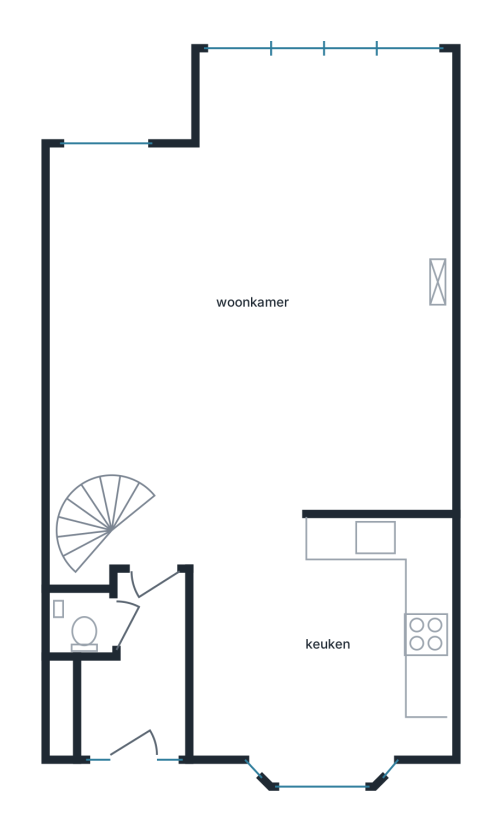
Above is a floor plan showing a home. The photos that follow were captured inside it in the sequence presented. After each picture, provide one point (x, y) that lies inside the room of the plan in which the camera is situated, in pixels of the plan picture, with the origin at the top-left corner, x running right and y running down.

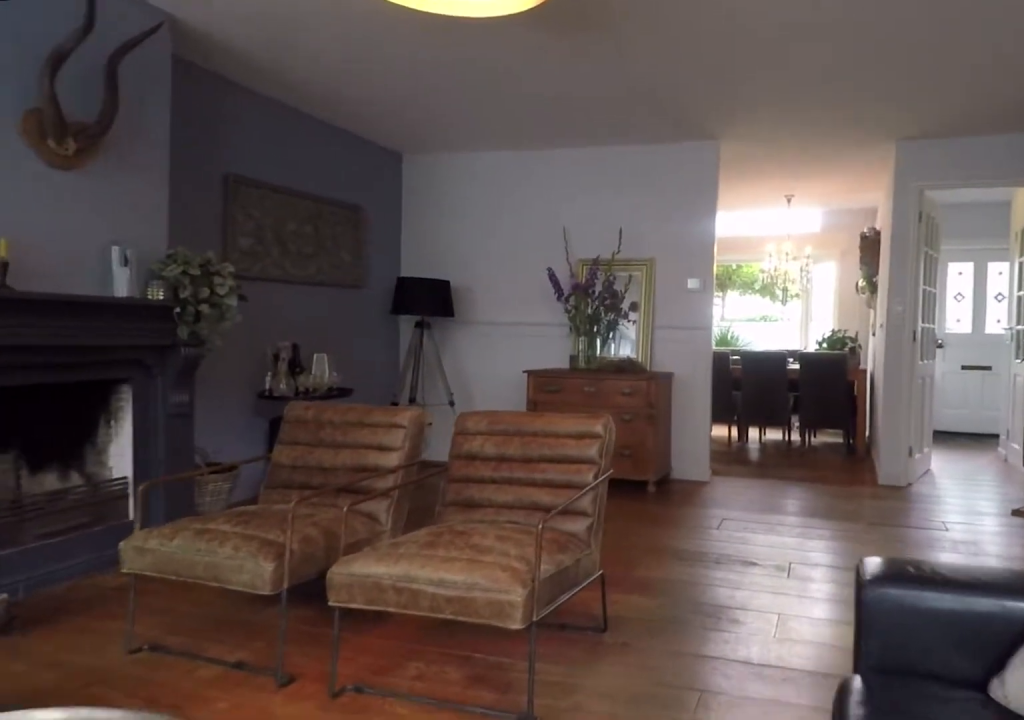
(259, 305)
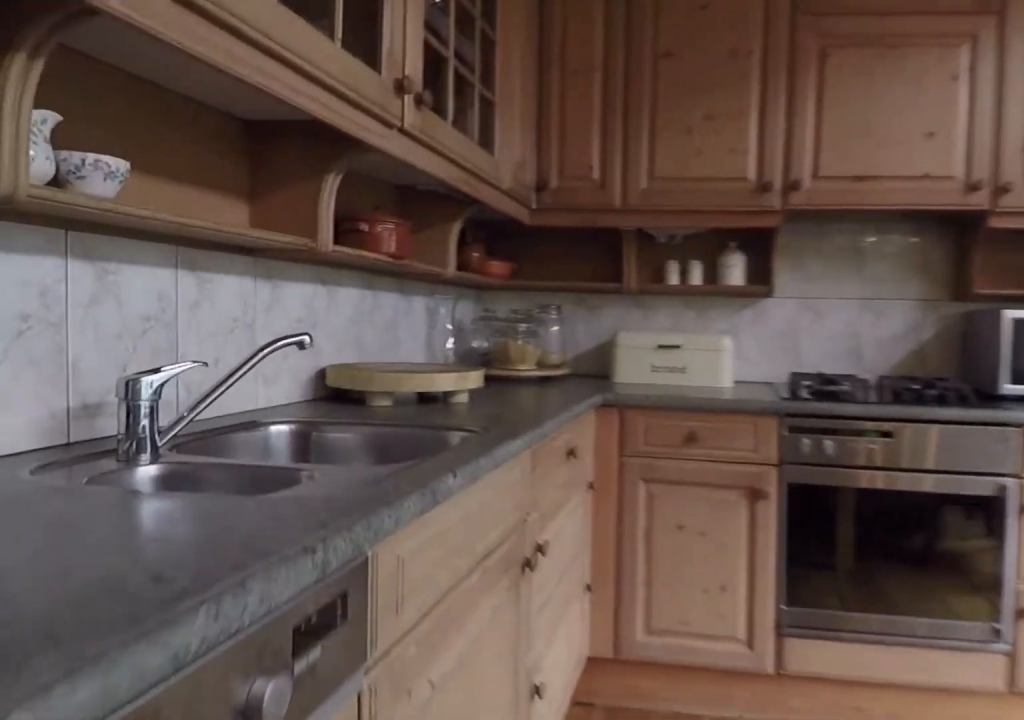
(361, 696)
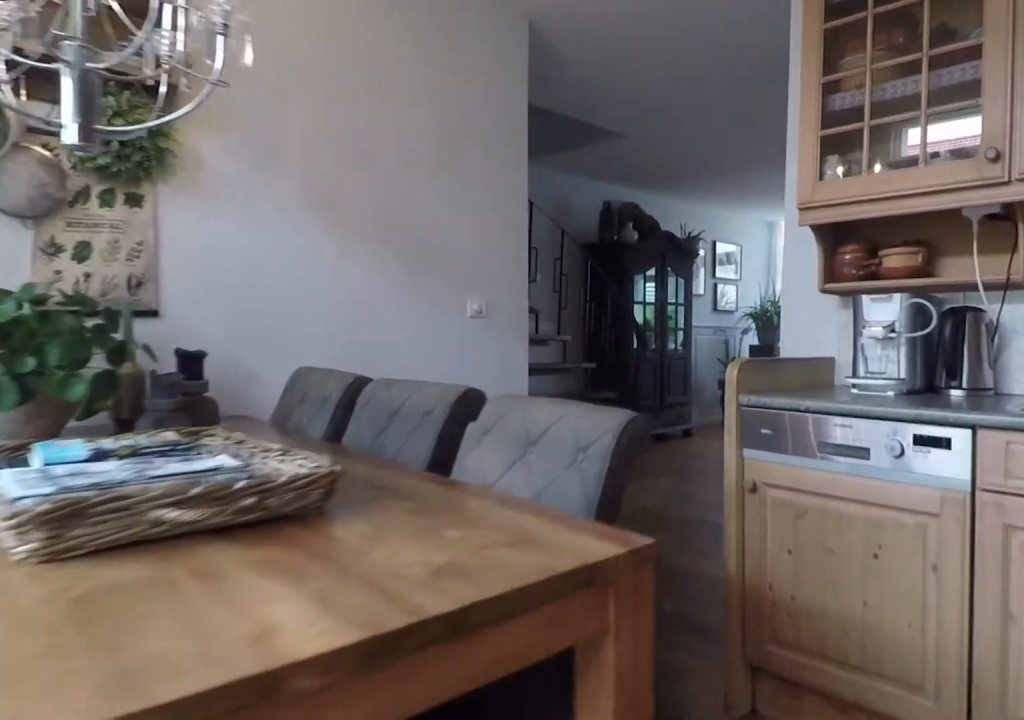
(361, 696)
